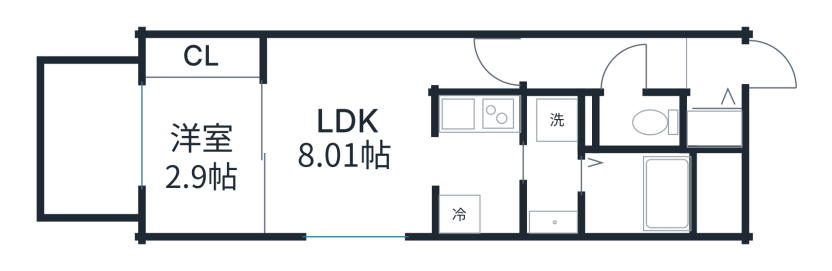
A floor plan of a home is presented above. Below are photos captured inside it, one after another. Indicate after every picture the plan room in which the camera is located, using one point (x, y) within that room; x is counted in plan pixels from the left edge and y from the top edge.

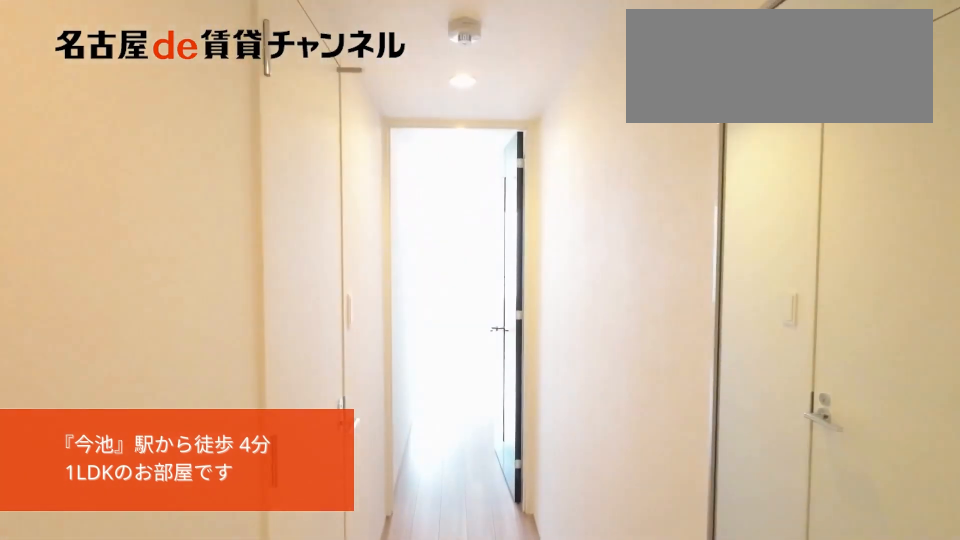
(714, 71)
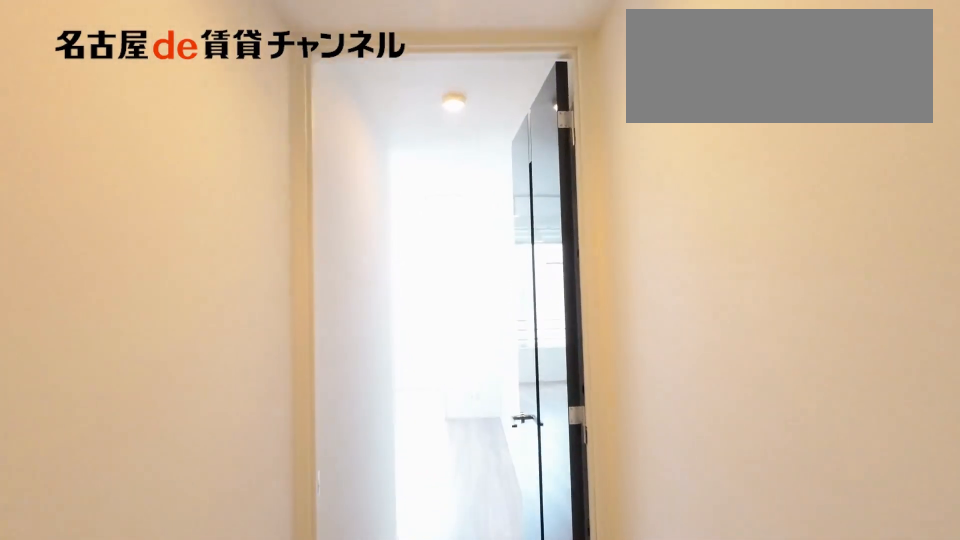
(714, 71)
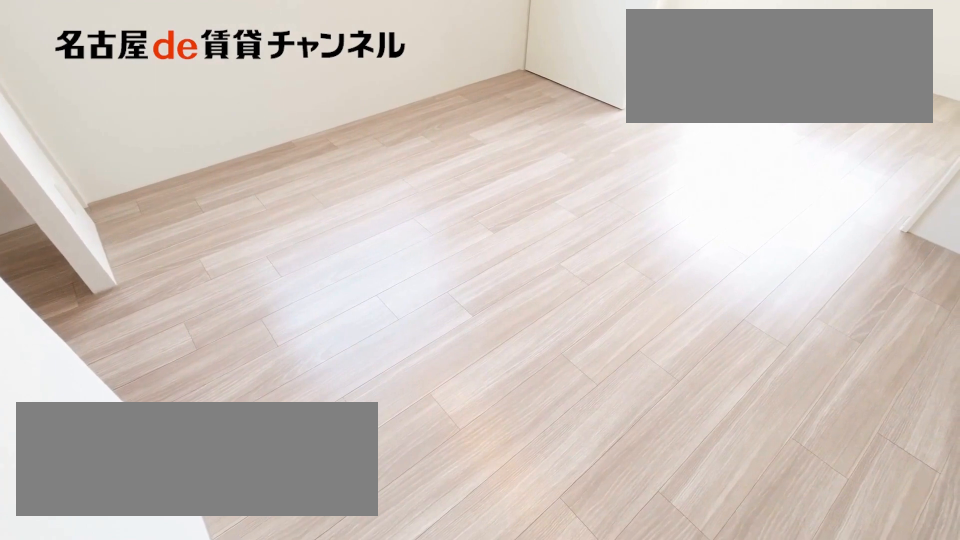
(362, 125)
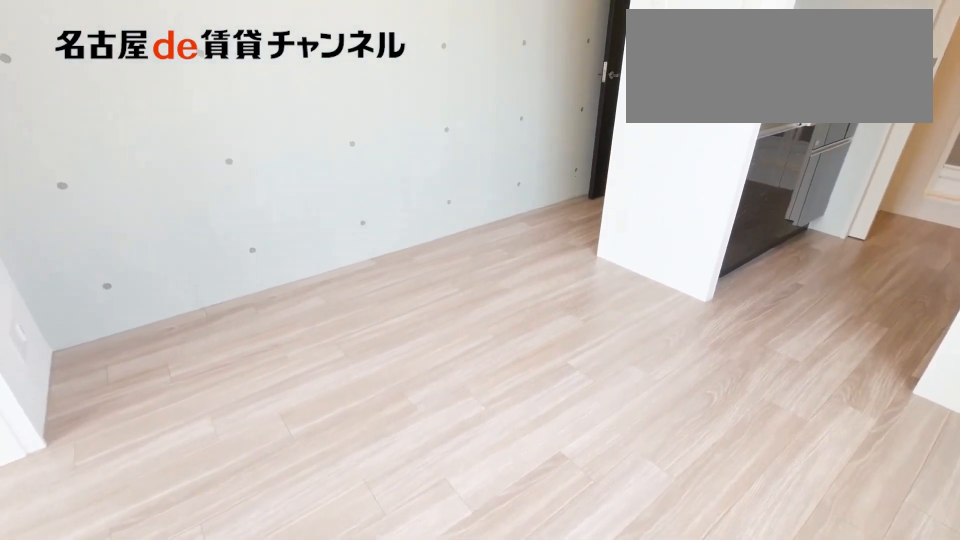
(362, 125)
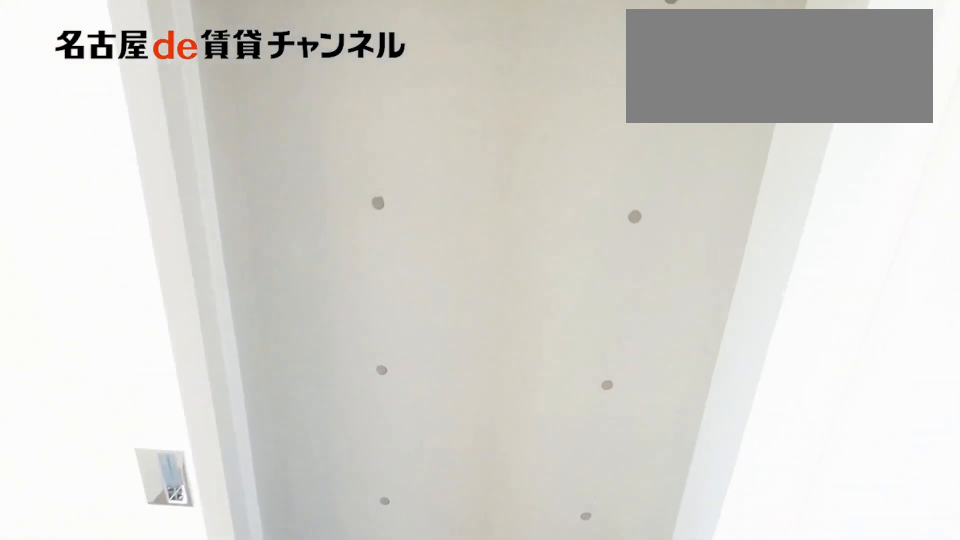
(200, 58)
